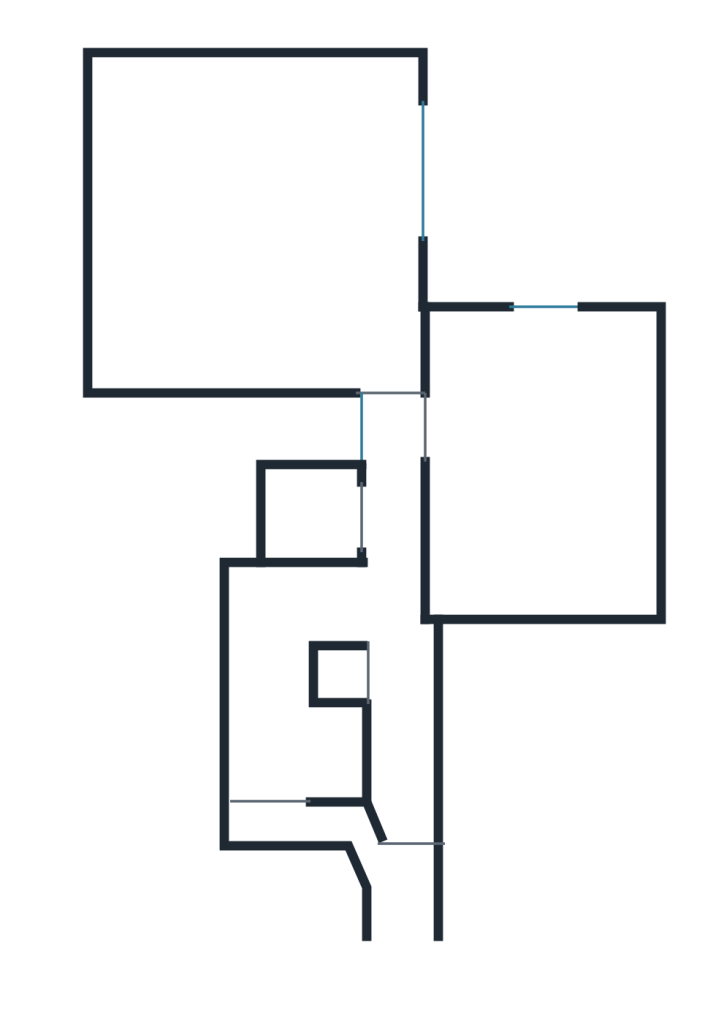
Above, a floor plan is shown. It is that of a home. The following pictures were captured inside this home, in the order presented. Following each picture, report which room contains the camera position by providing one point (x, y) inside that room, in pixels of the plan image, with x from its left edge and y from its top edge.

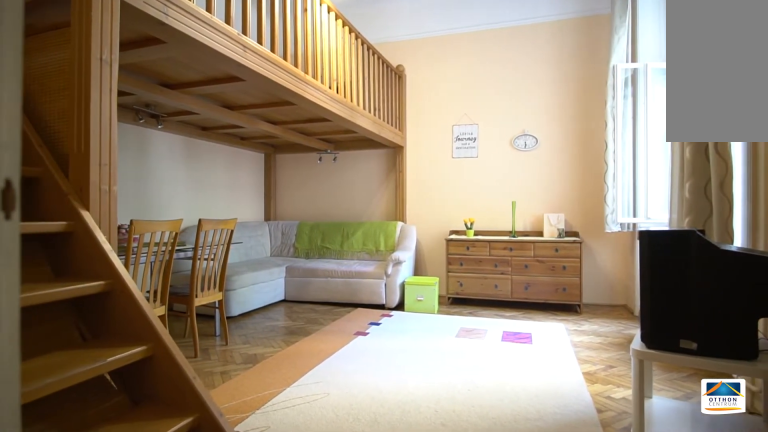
(255, 222)
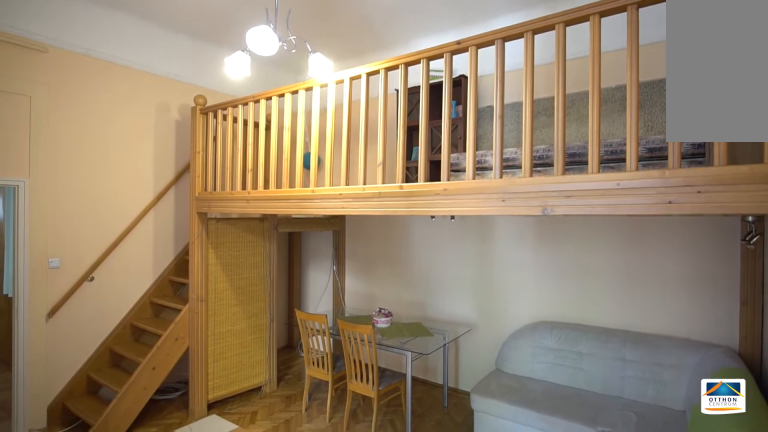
(254, 223)
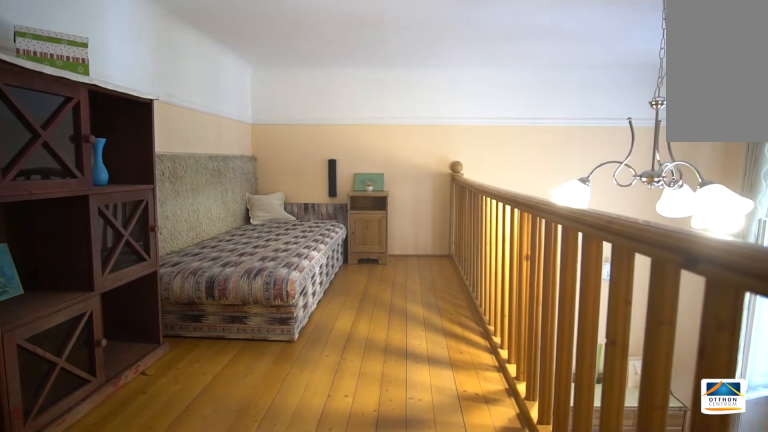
(151, 237)
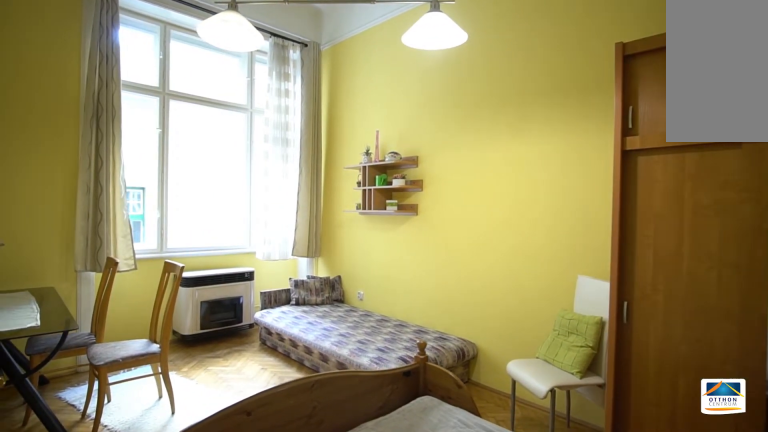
(533, 448)
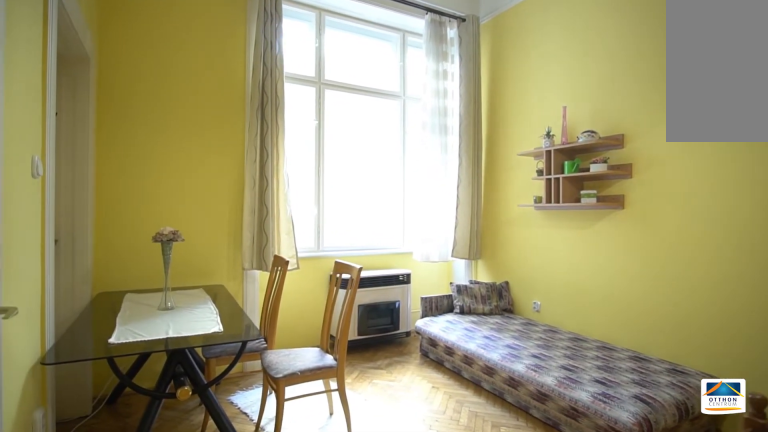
(534, 448)
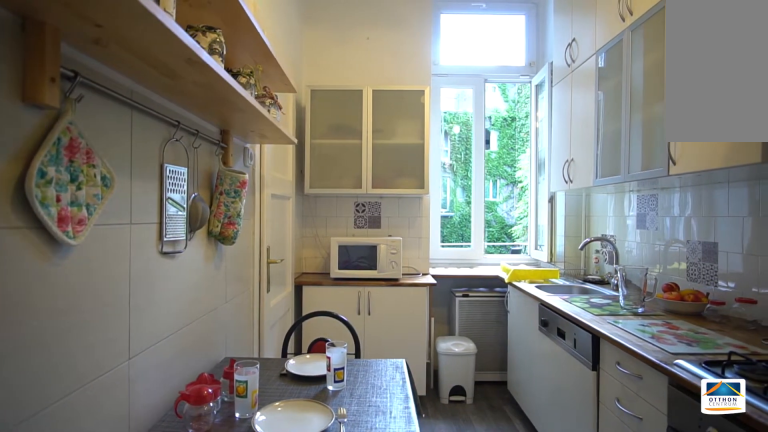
(255, 696)
